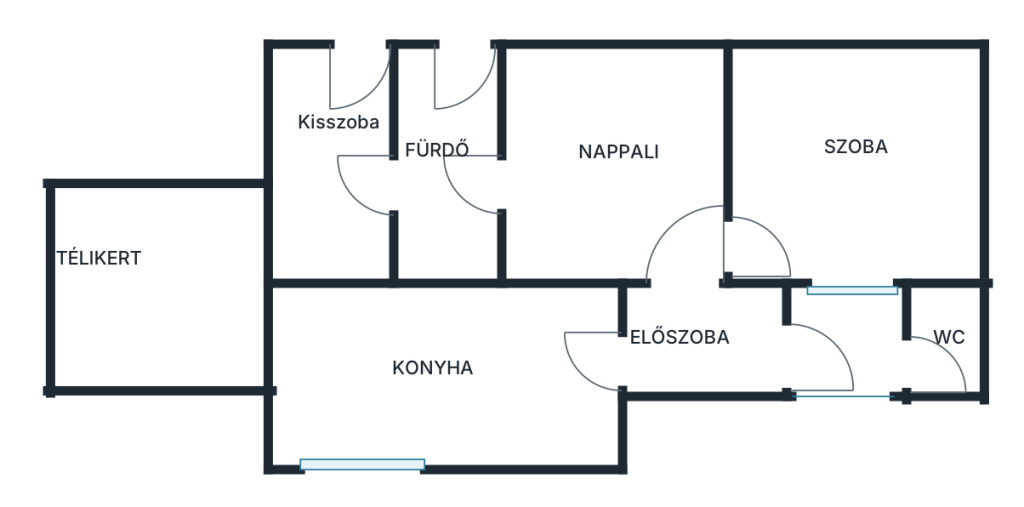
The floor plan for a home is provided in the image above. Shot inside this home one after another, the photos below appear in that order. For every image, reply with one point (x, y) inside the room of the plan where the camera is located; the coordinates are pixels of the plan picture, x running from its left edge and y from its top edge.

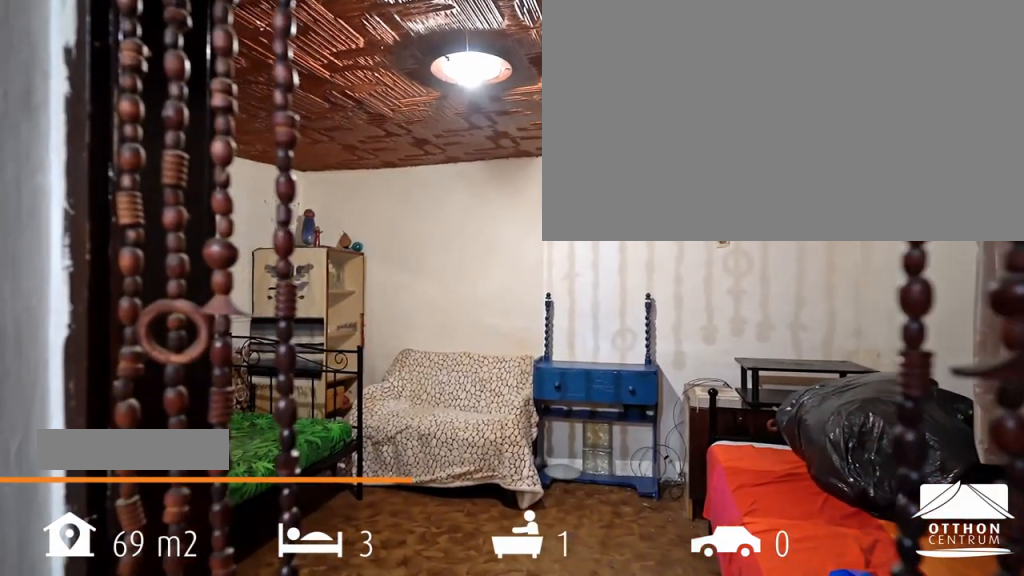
(861, 168)
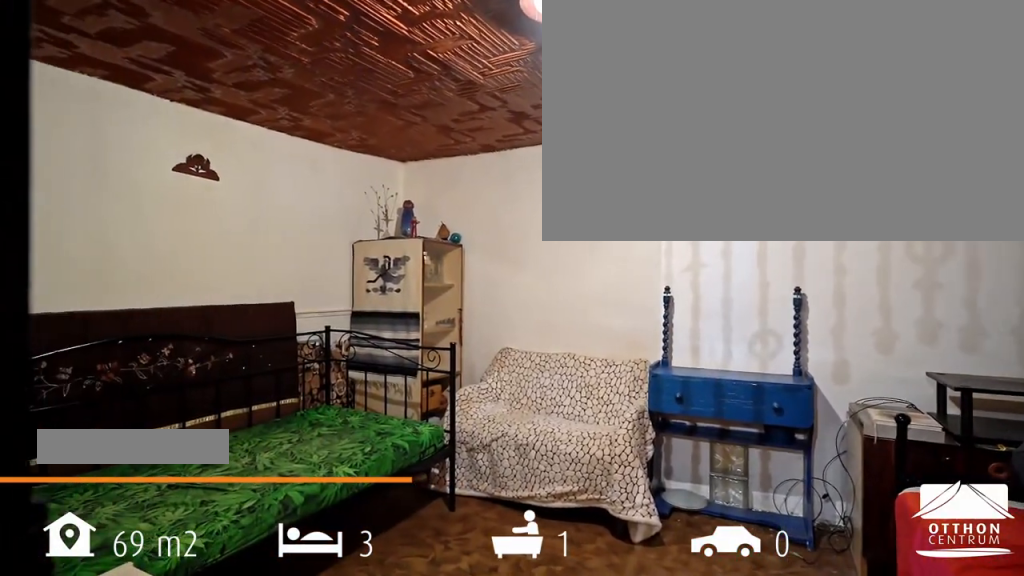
(861, 168)
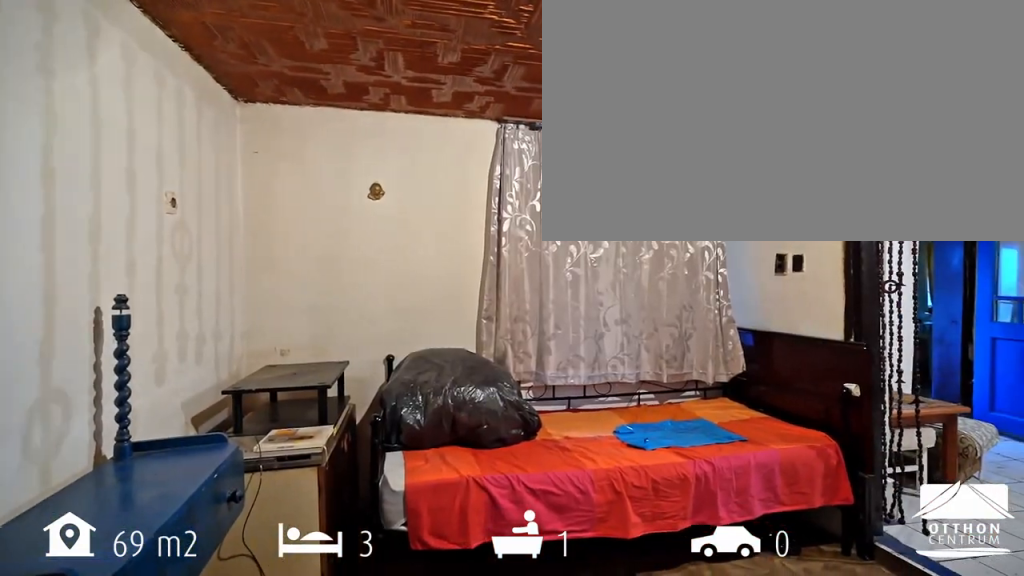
(861, 168)
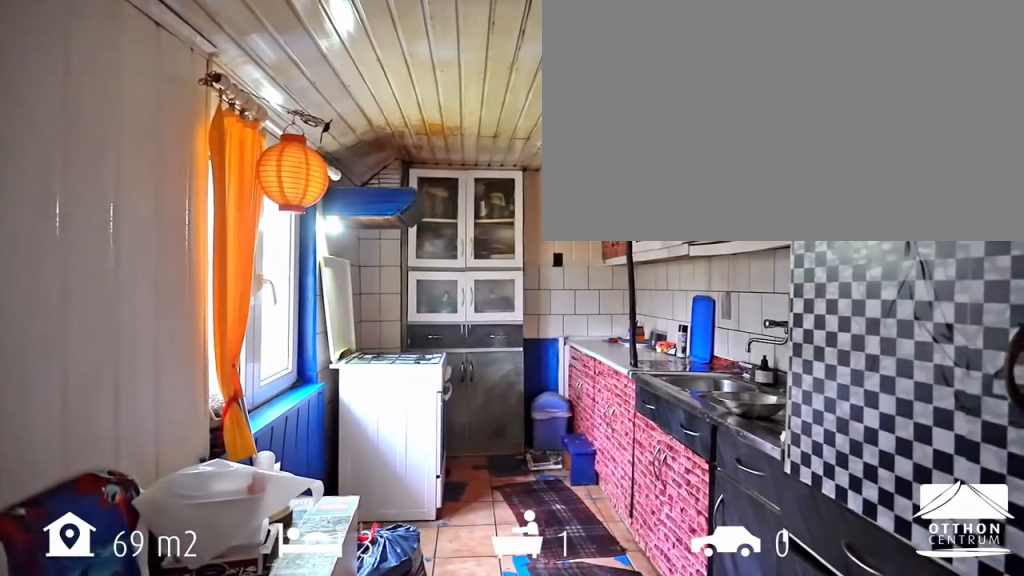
(449, 382)
